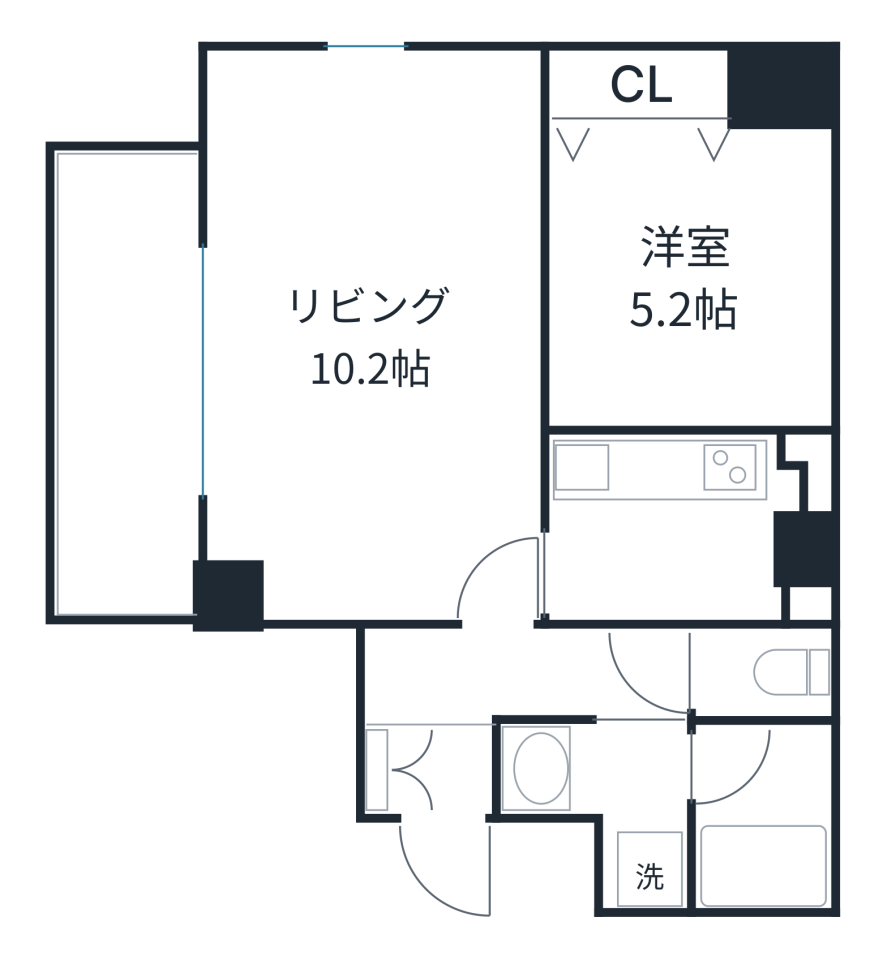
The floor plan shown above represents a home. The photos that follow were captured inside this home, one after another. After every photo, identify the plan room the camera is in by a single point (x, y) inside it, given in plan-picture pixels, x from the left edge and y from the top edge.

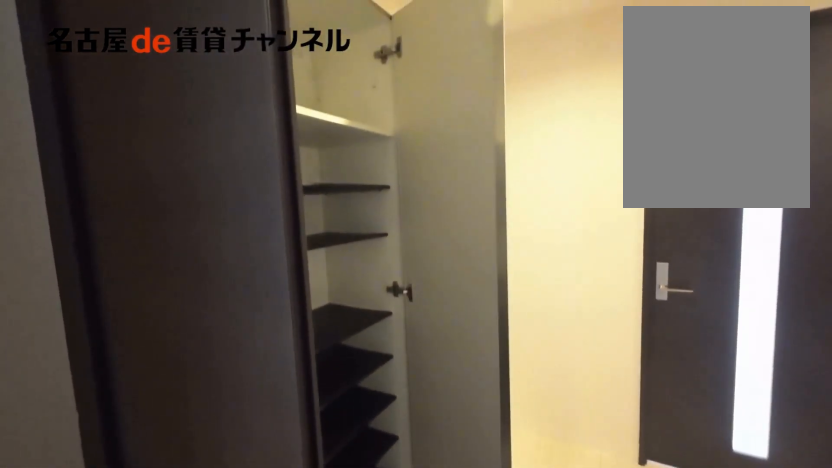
(421, 770)
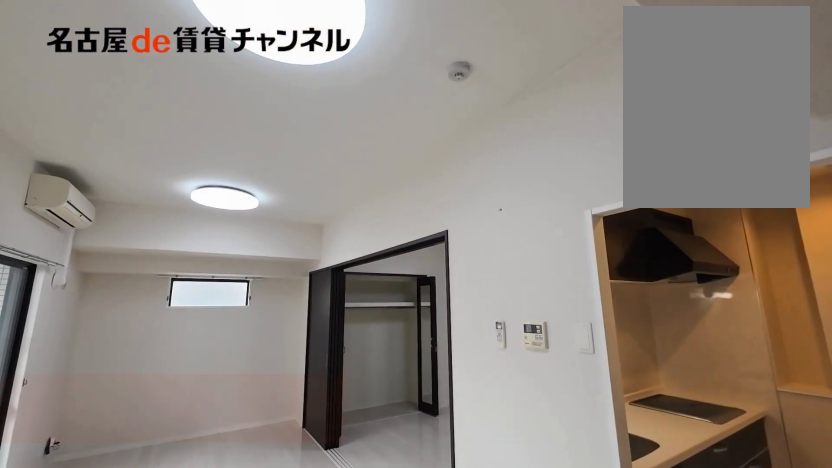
(375, 337)
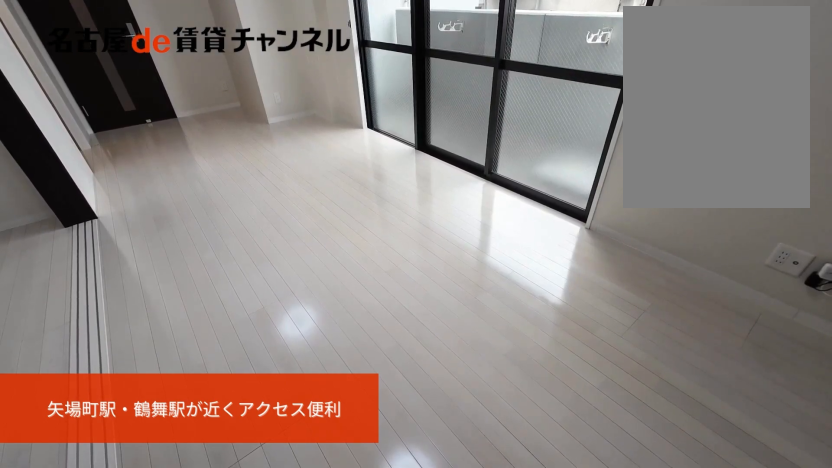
(375, 337)
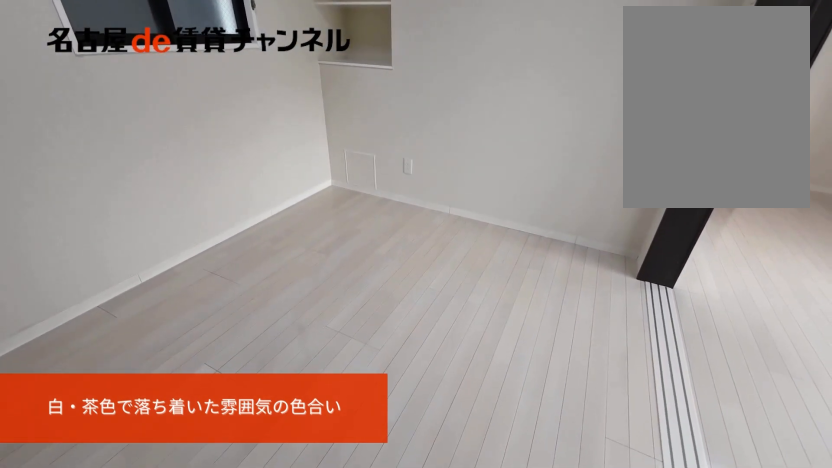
(690, 275)
